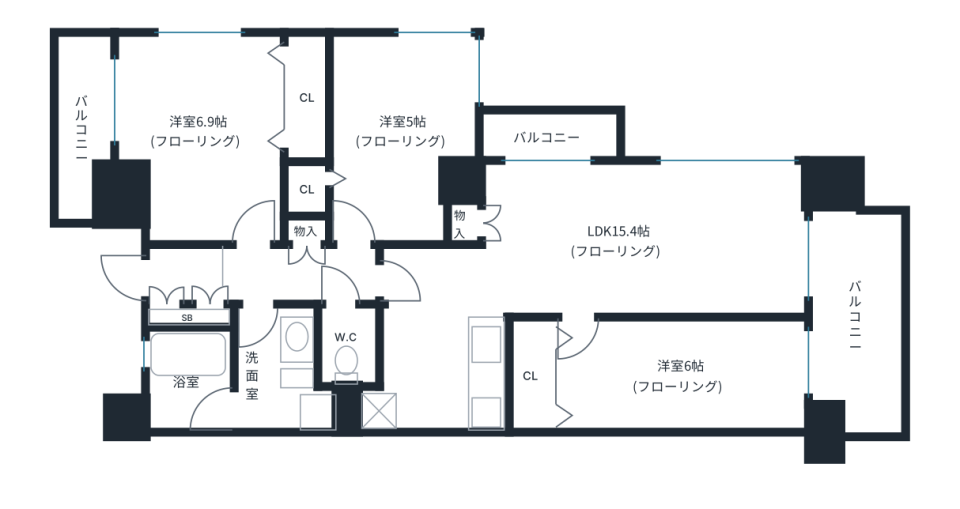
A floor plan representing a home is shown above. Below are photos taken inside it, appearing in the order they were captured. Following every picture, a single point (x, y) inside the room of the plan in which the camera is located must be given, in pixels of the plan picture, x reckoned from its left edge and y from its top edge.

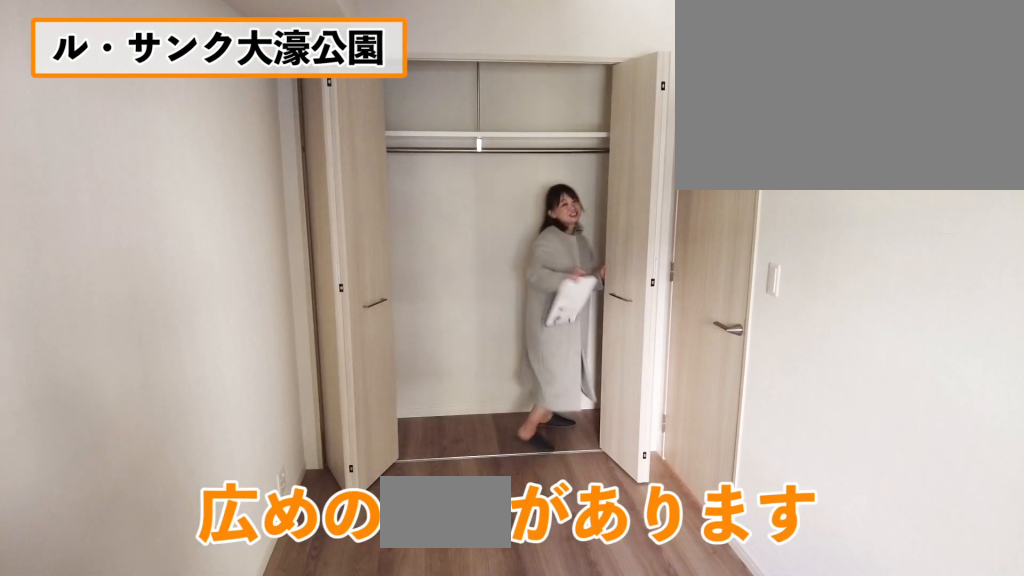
(682, 375)
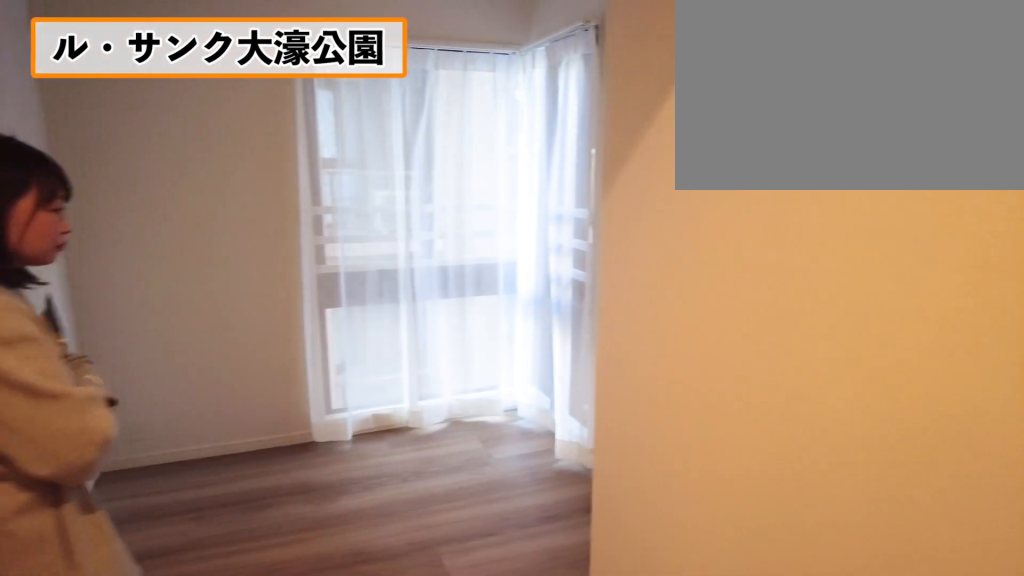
(401, 134)
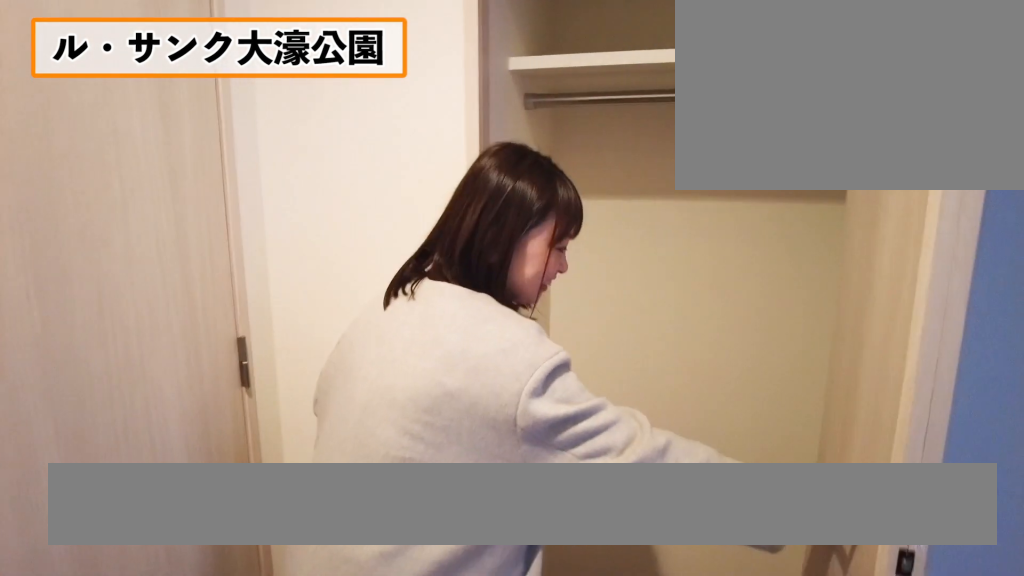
(401, 134)
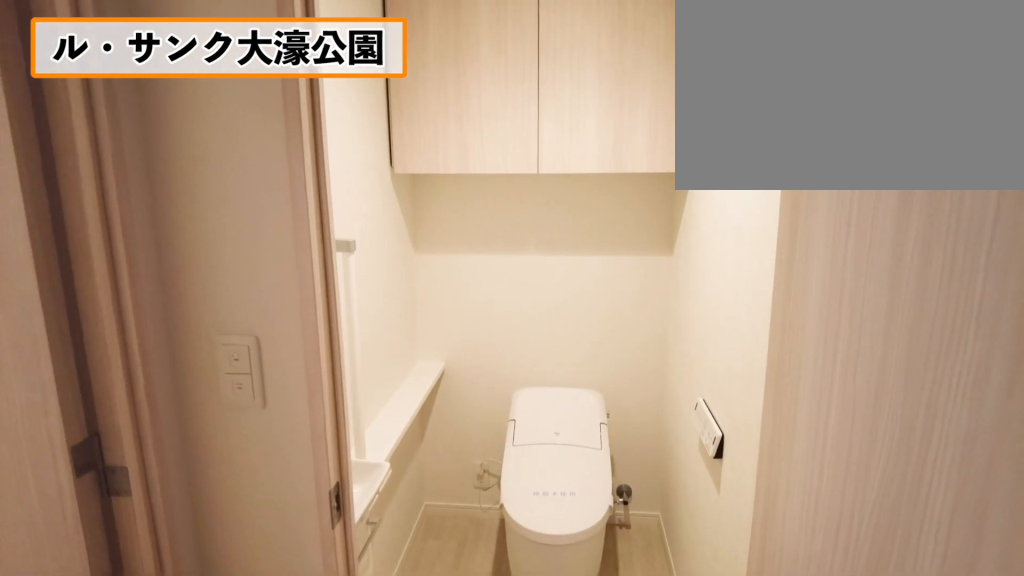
(351, 353)
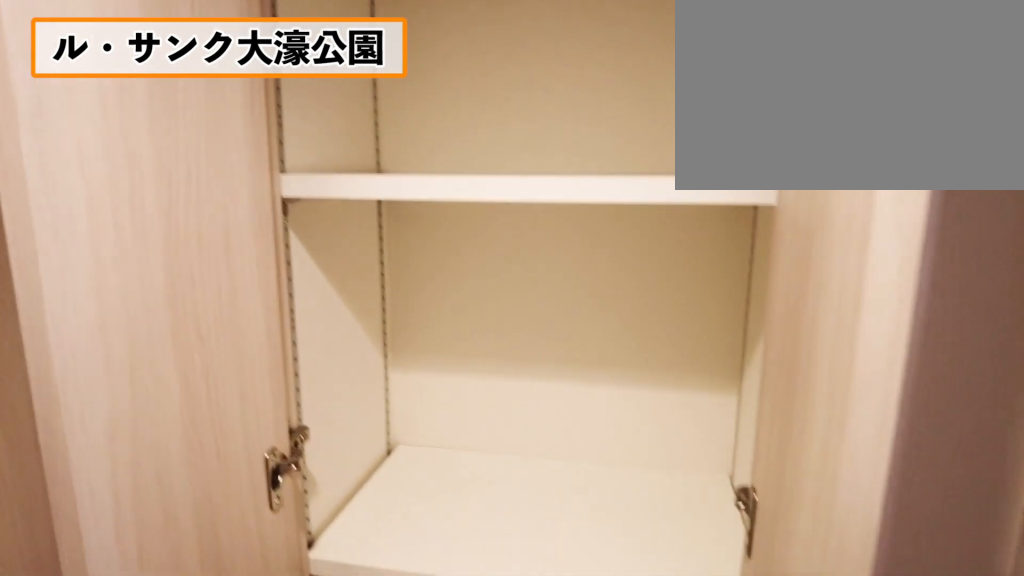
(306, 269)
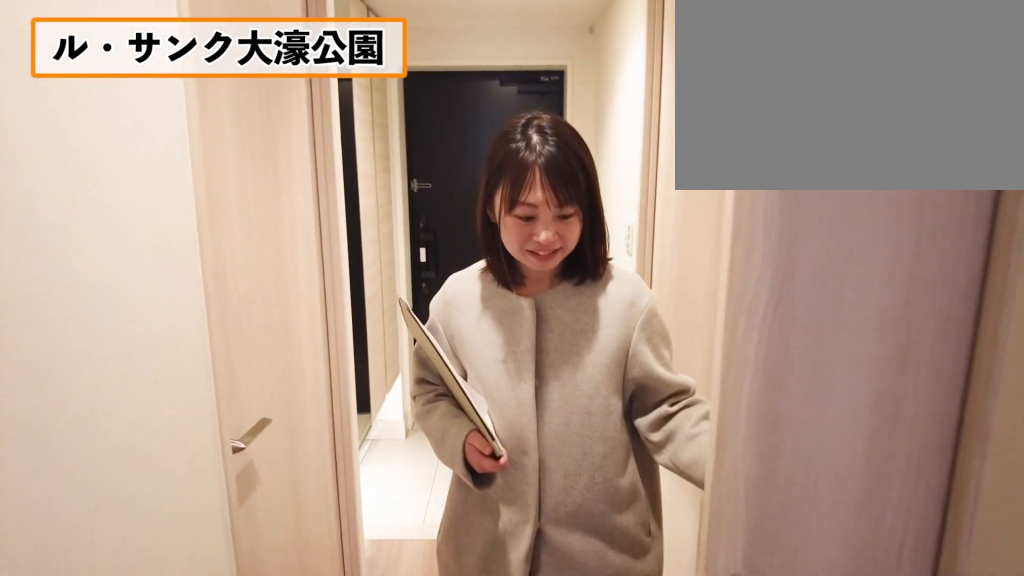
(306, 269)
